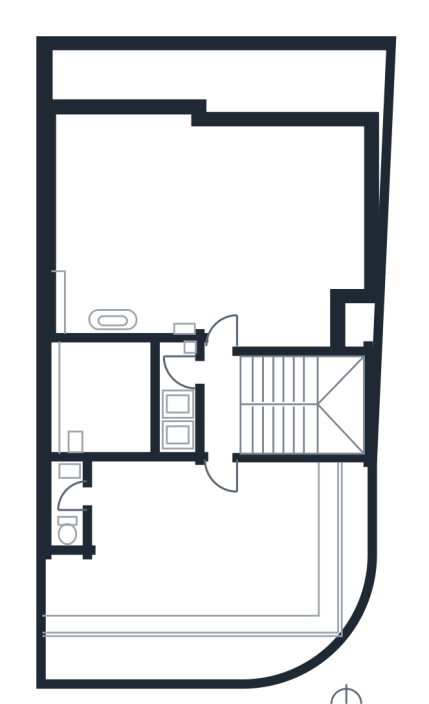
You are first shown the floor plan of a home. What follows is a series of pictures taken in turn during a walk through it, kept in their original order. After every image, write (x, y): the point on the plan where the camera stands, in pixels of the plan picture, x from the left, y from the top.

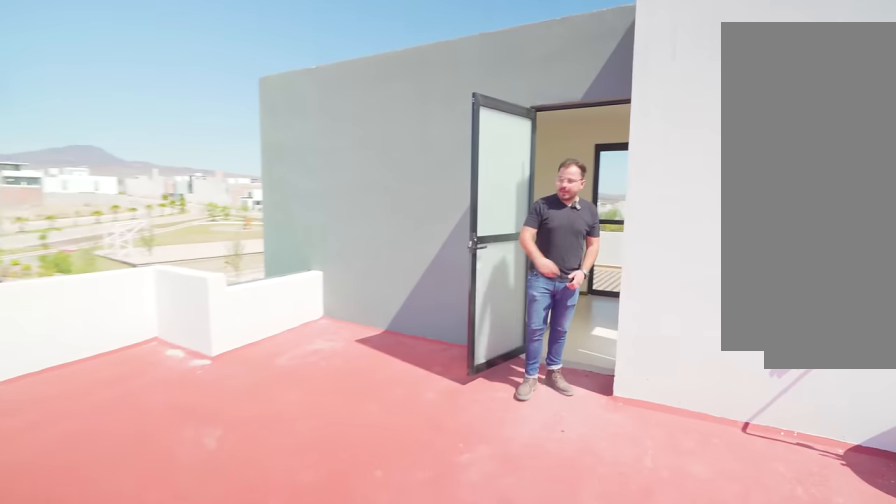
(122, 163)
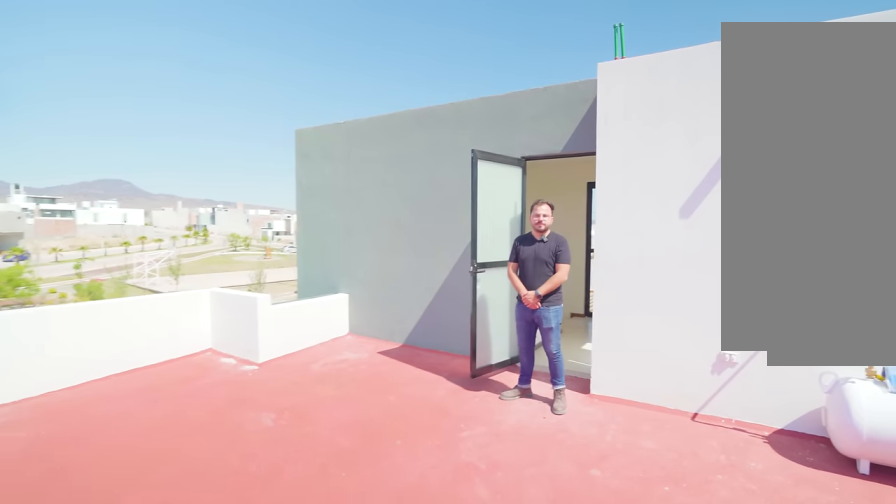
(230, 235)
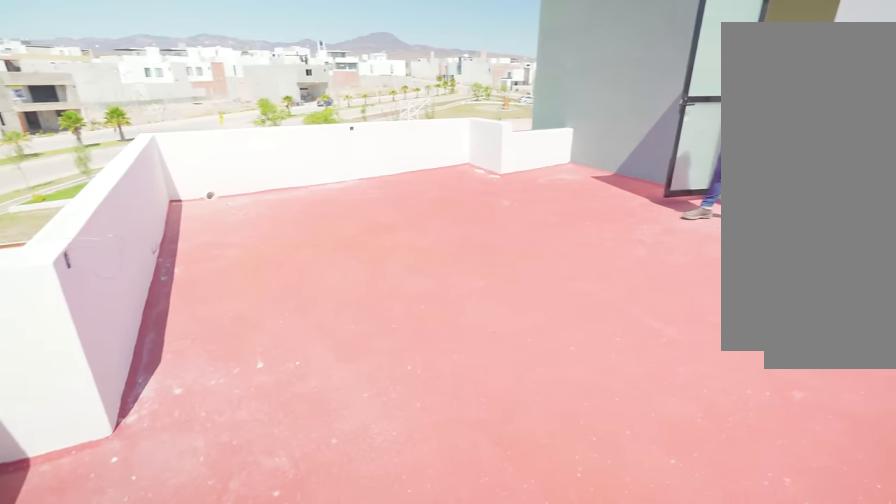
(89, 145)
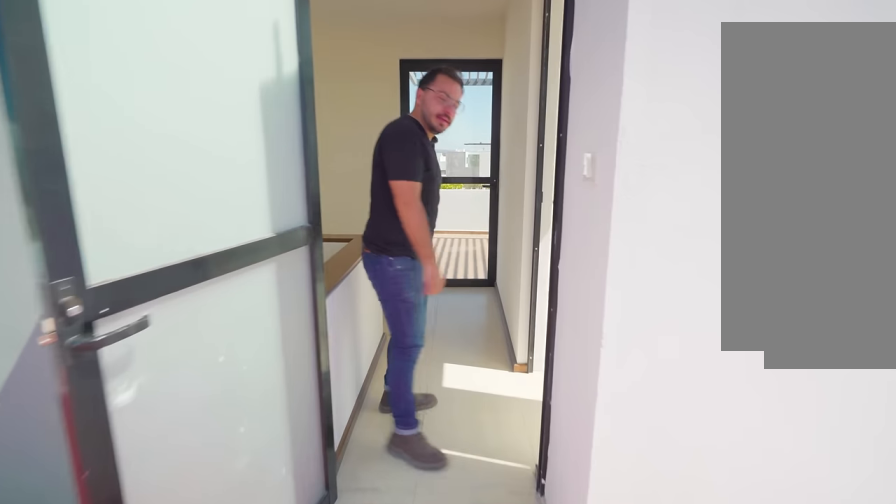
(224, 252)
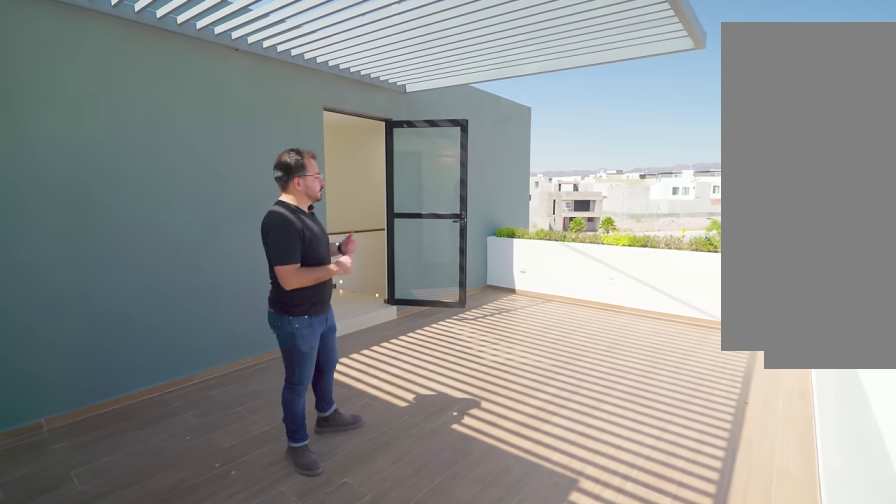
(68, 612)
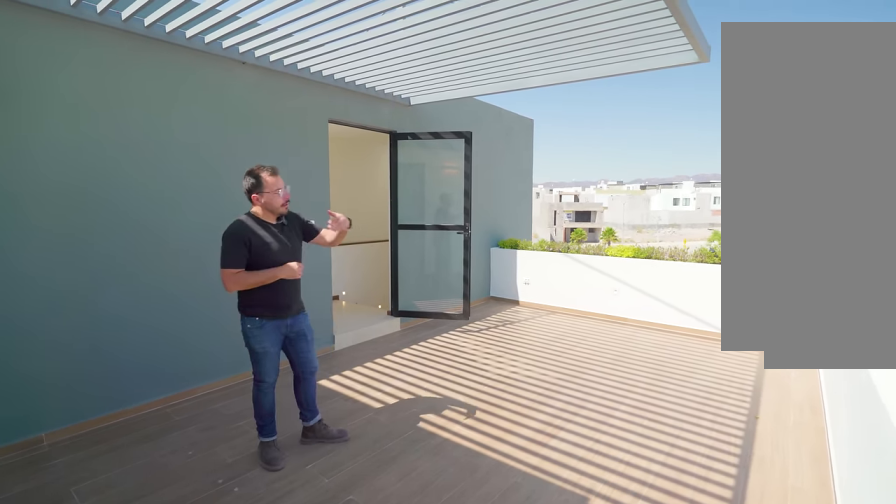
(68, 612)
